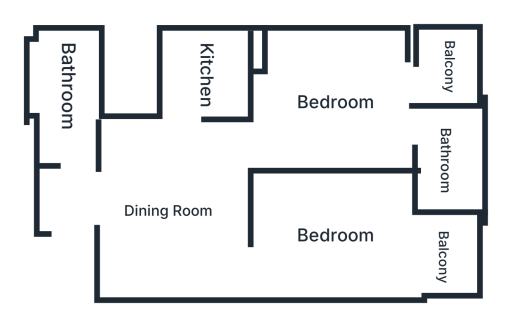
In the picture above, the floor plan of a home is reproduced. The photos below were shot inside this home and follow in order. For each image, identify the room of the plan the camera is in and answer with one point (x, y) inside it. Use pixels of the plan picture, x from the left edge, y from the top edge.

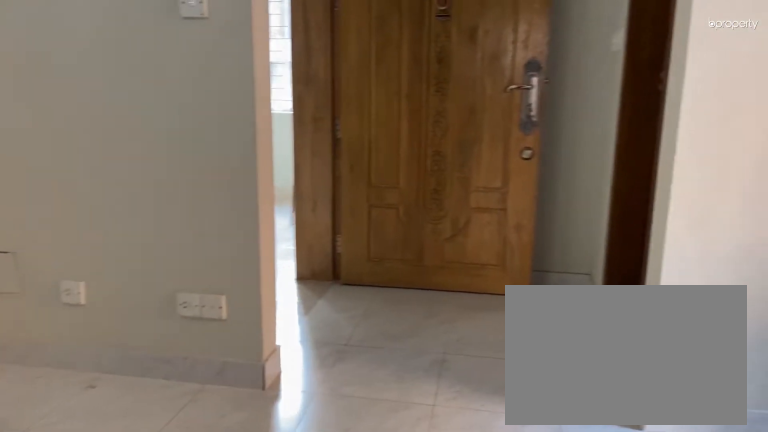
(166, 210)
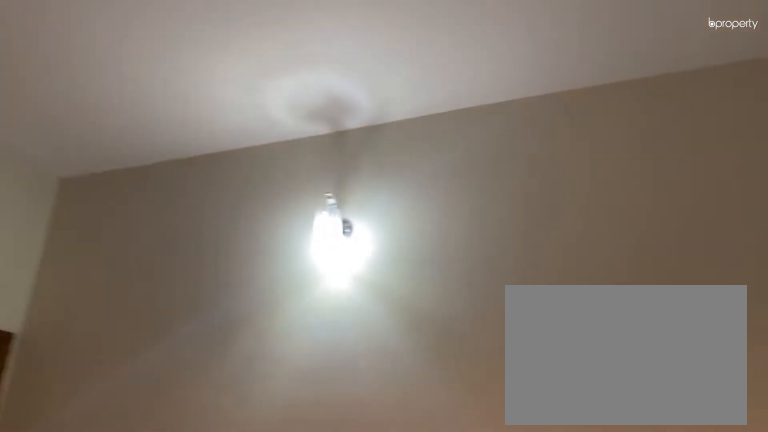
(166, 210)
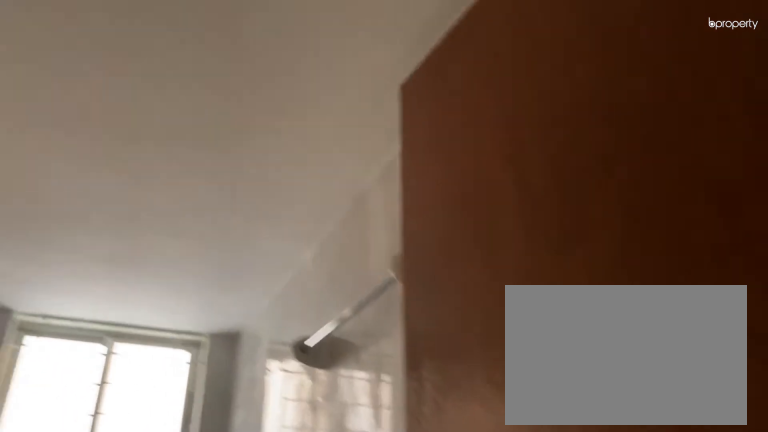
(75, 97)
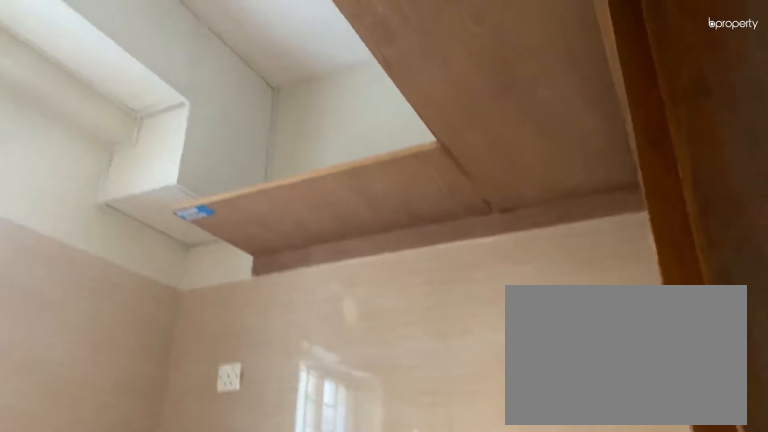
(209, 74)
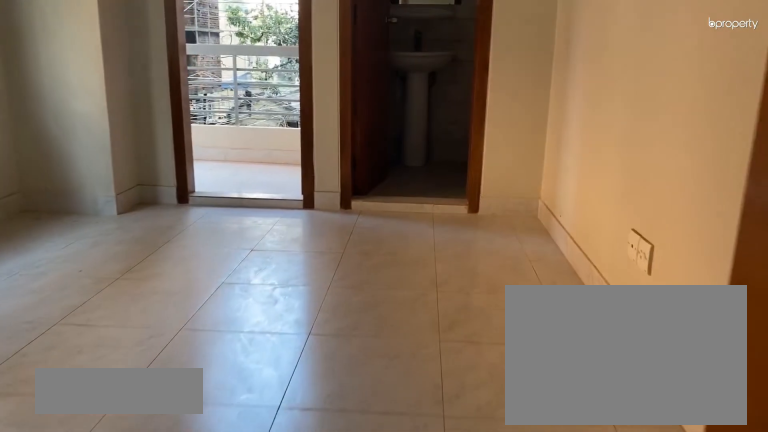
(242, 142)
